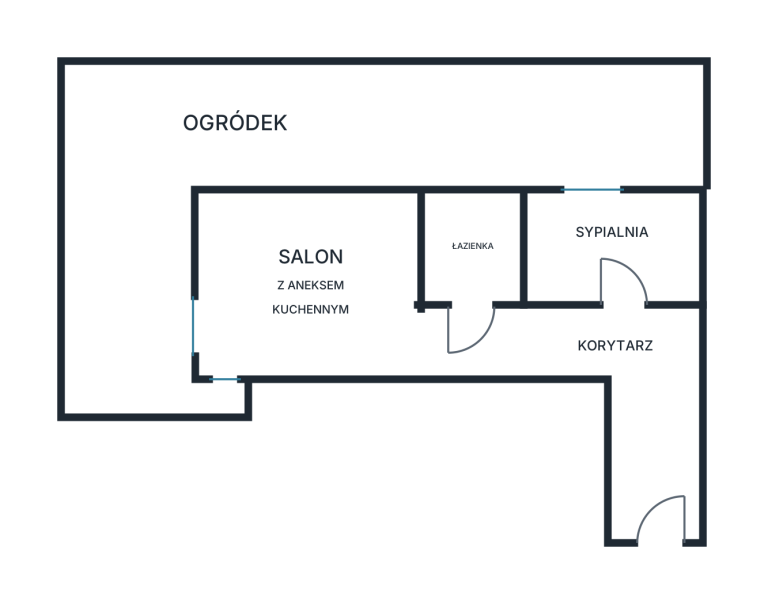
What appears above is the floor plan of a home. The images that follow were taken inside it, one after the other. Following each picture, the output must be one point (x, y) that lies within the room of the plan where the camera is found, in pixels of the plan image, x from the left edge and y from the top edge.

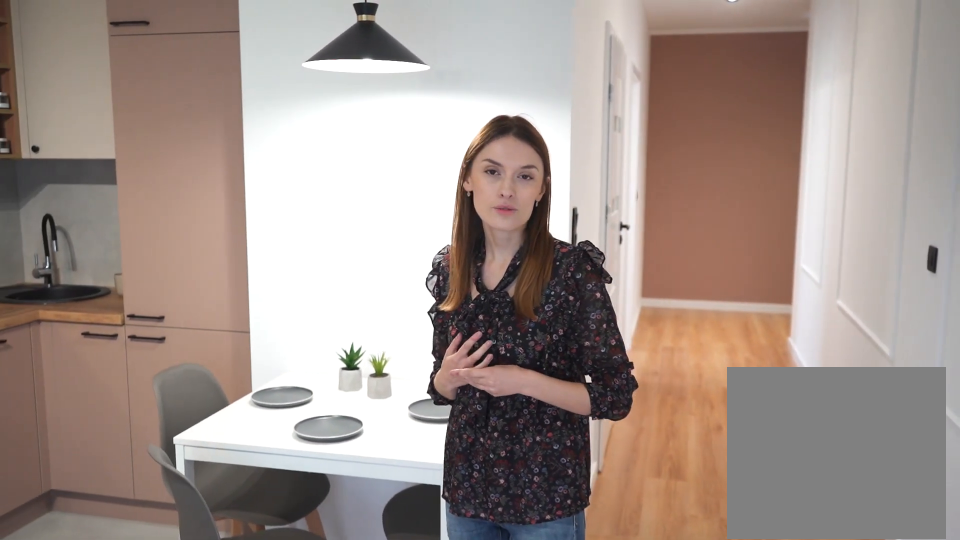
(307, 284)
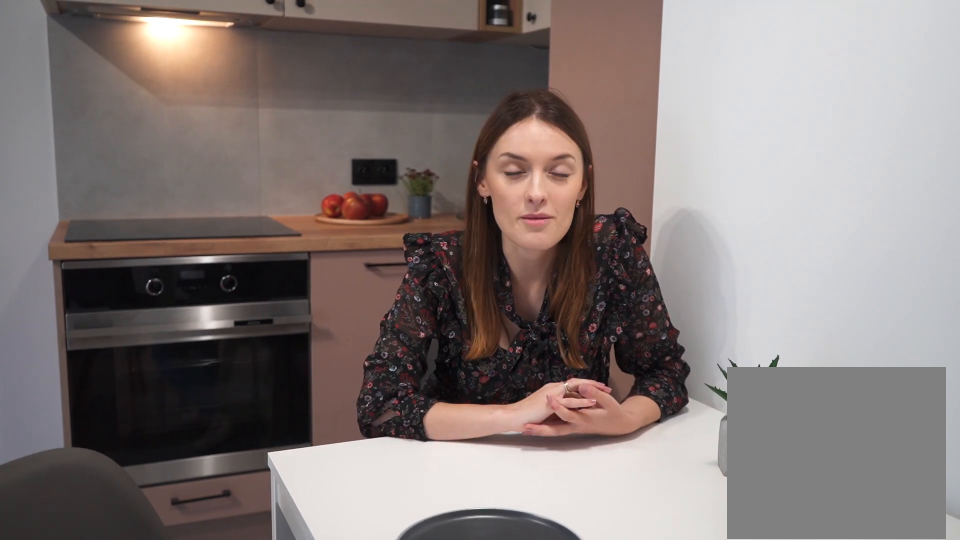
(307, 284)
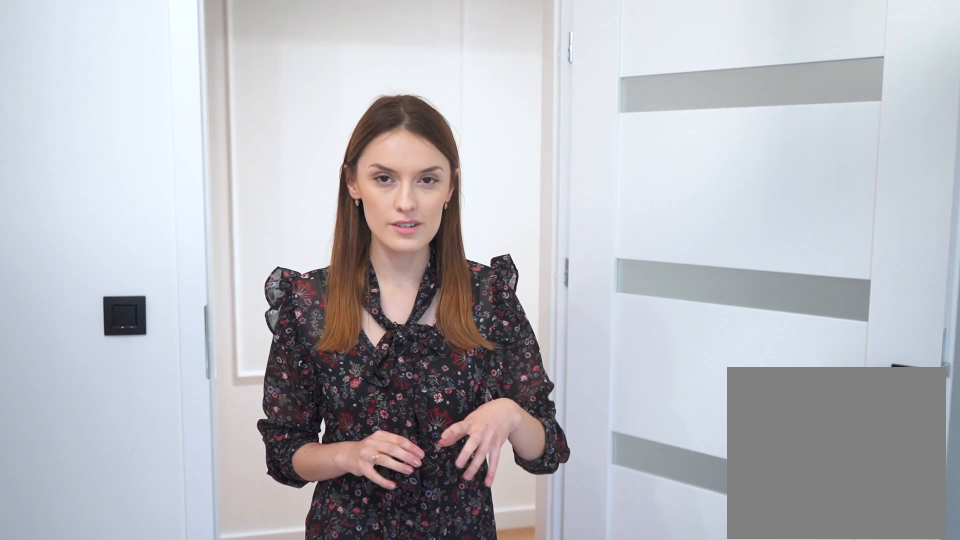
(610, 244)
